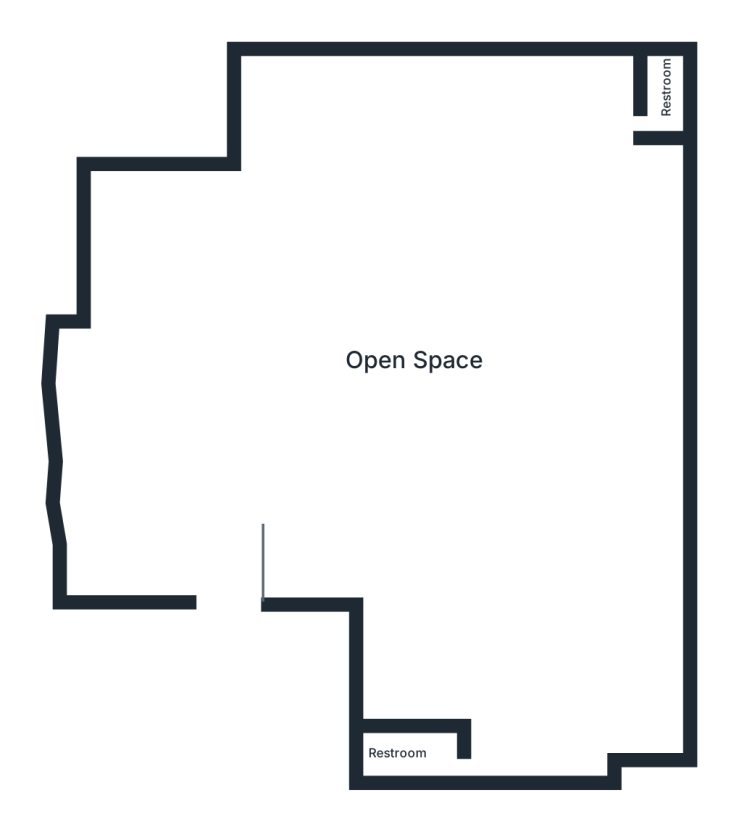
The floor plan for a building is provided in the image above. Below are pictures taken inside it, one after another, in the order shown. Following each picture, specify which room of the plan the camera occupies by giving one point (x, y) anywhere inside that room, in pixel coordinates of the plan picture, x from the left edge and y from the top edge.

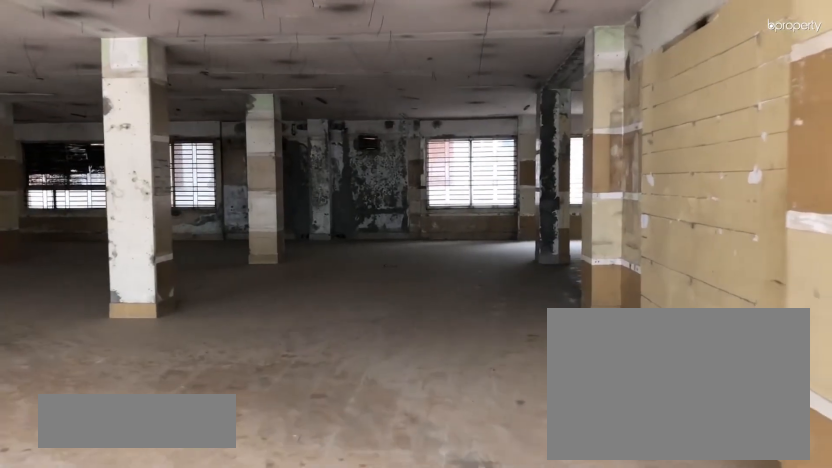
(352, 547)
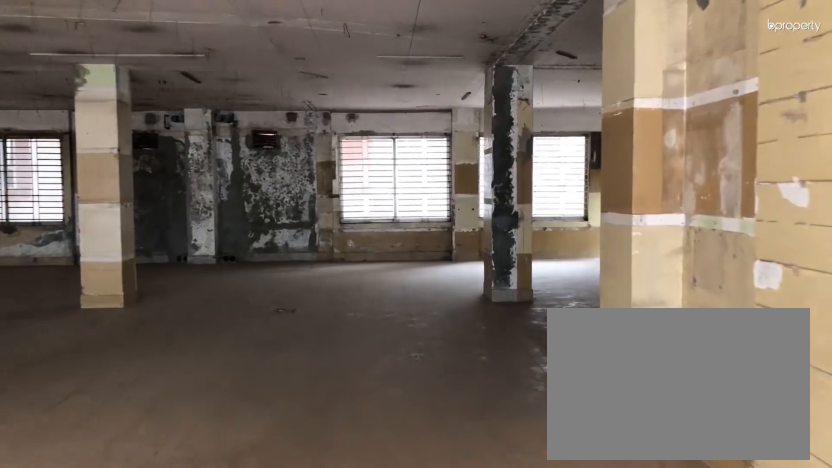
(352, 547)
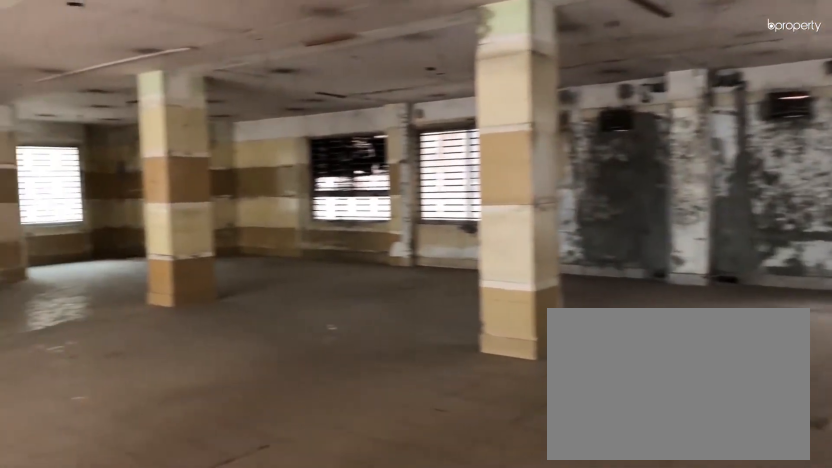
(427, 384)
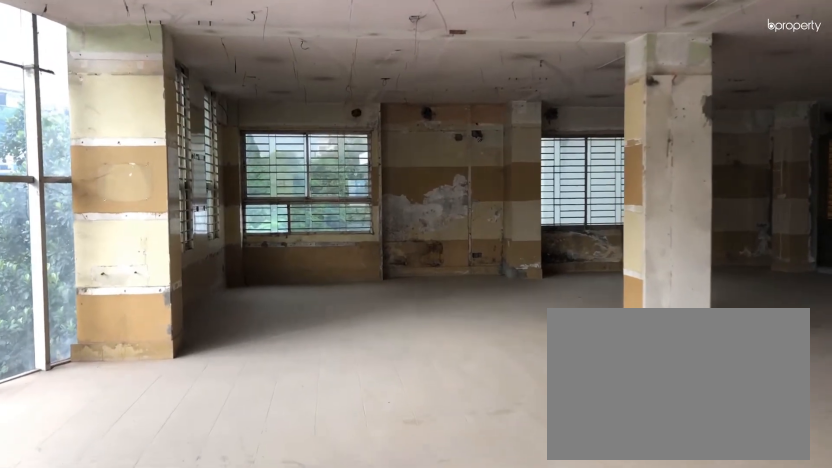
(161, 393)
